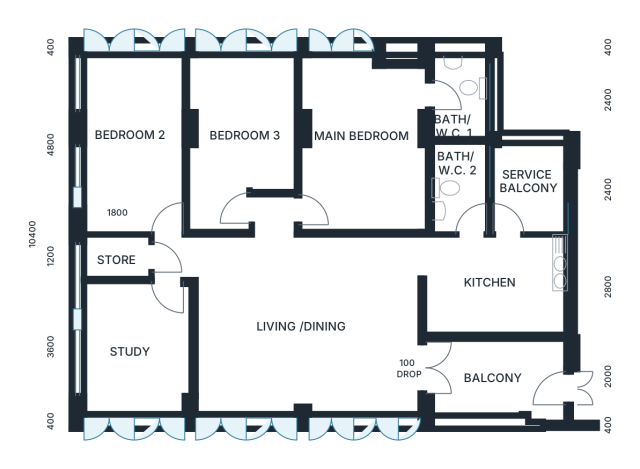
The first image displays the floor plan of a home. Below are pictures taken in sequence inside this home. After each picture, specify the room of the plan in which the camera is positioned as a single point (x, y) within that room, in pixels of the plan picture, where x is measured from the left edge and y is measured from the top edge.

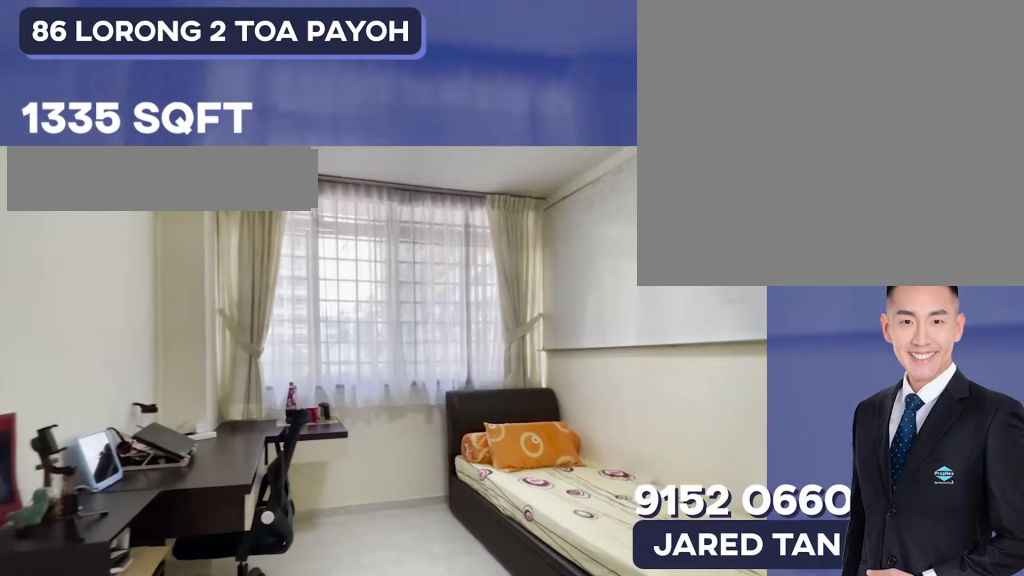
(139, 350)
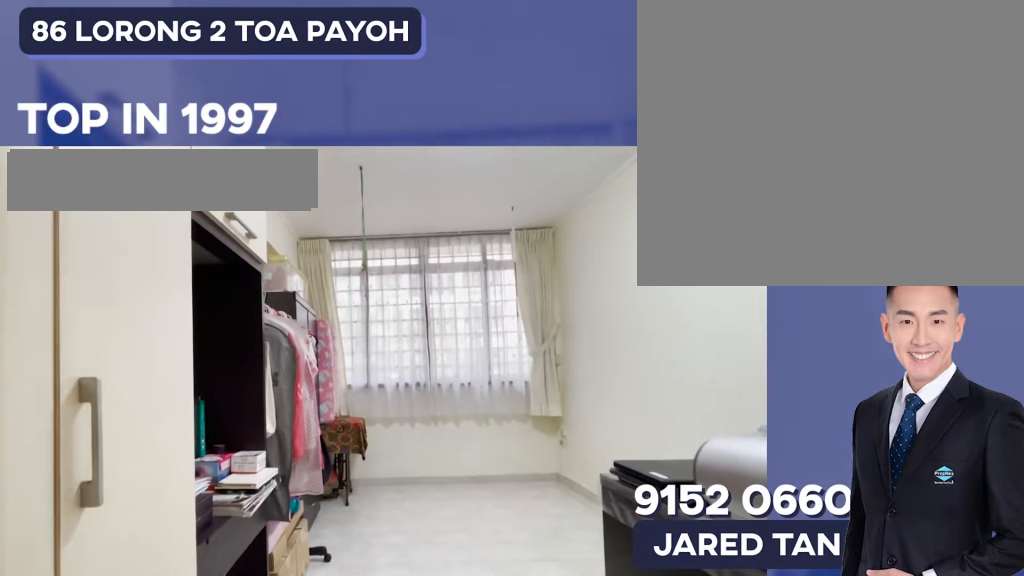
(241, 141)
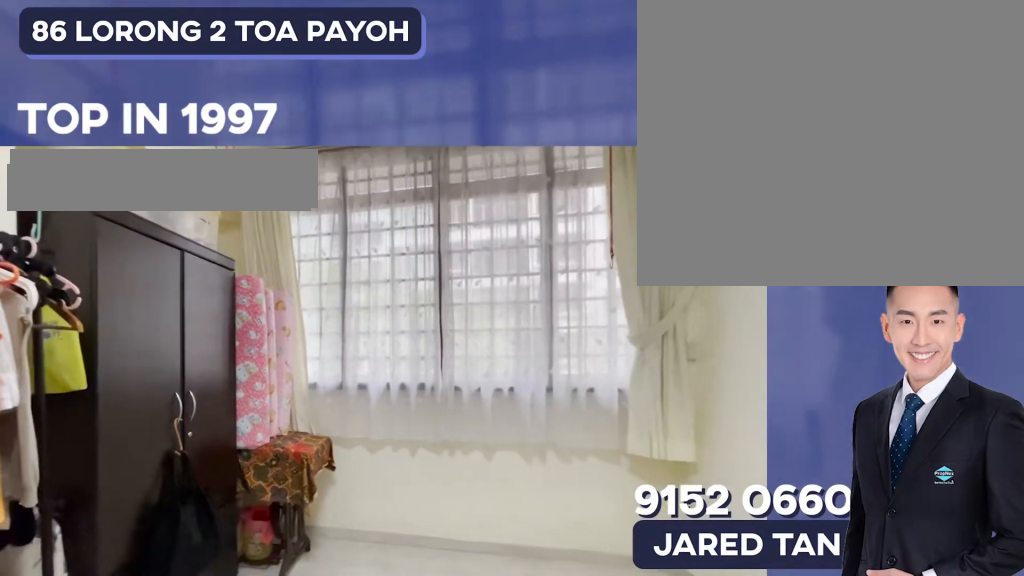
(241, 141)
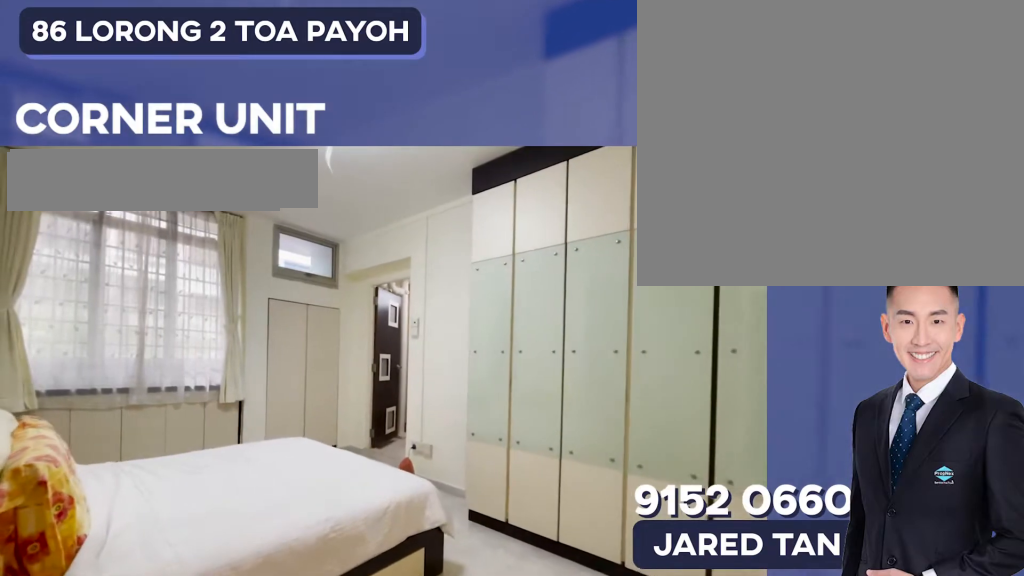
(358, 141)
